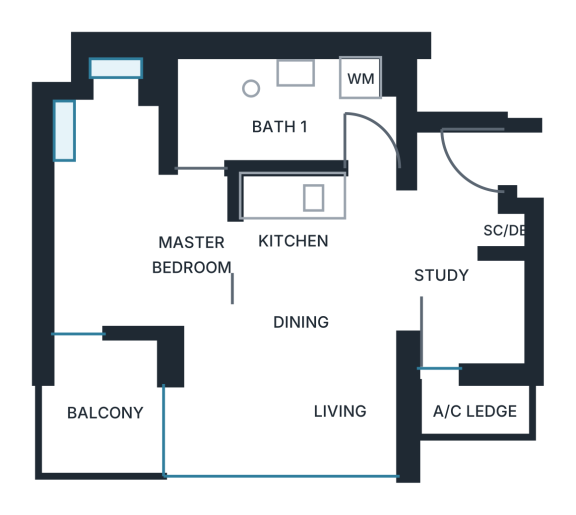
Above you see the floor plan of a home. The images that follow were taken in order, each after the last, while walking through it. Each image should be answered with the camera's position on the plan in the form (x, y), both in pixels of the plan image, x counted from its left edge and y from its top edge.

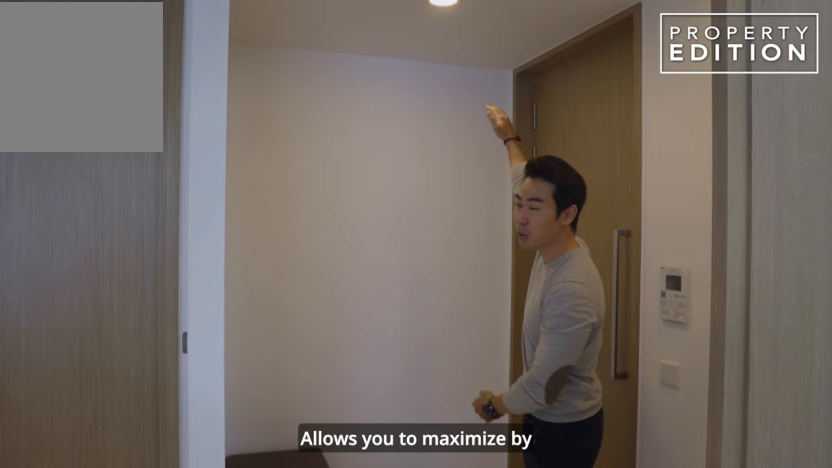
(452, 202)
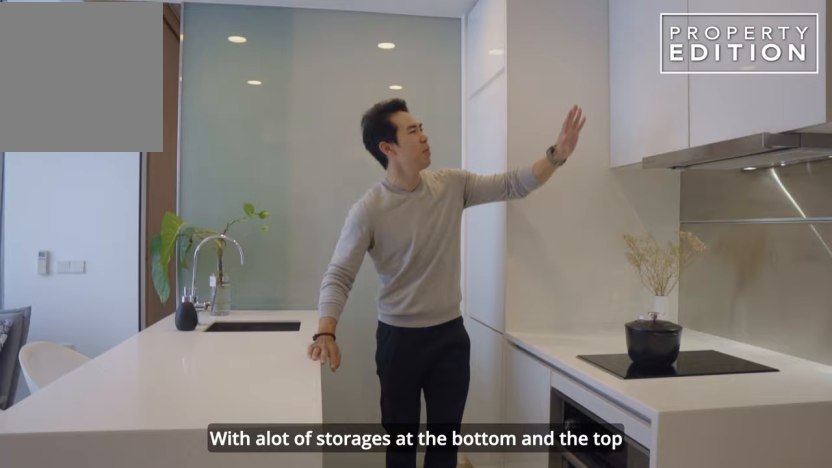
(337, 243)
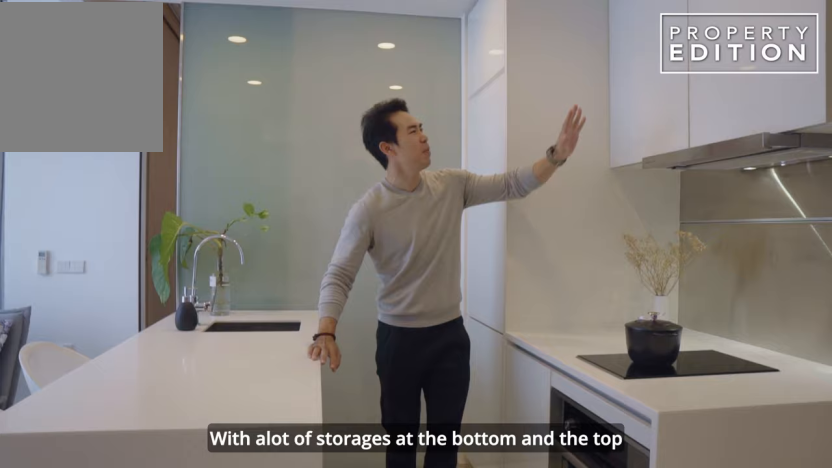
(337, 243)
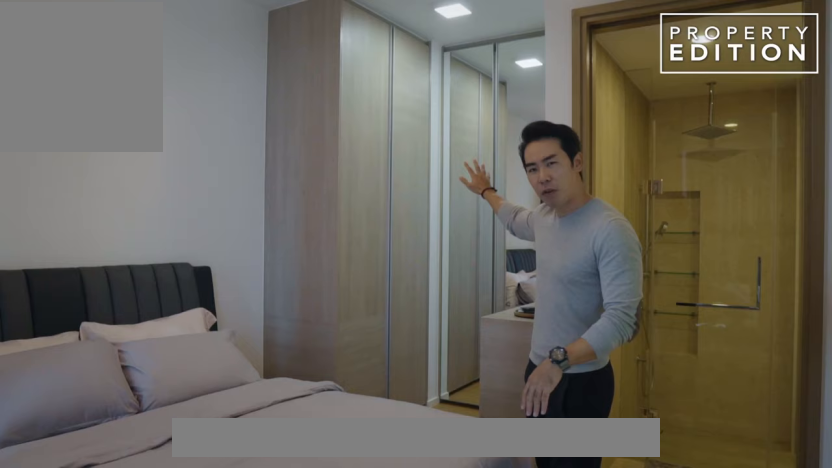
(115, 258)
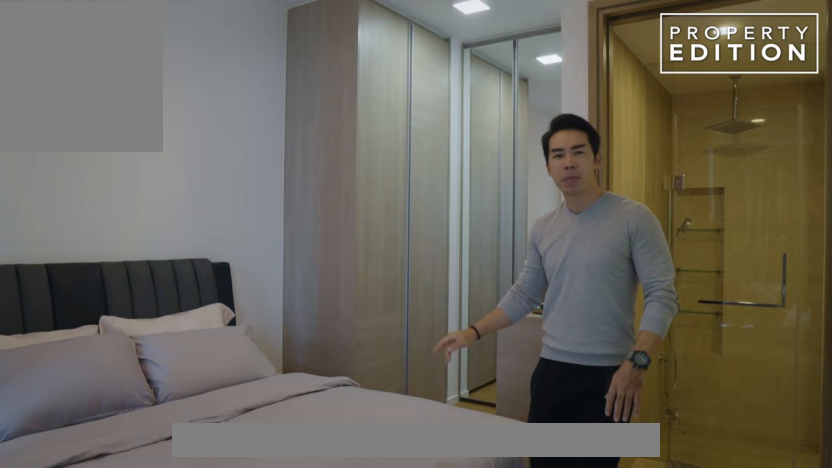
(116, 258)
